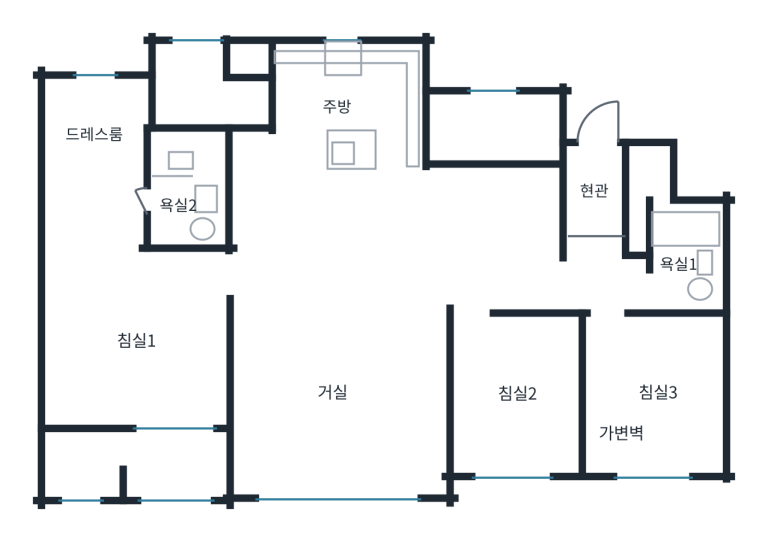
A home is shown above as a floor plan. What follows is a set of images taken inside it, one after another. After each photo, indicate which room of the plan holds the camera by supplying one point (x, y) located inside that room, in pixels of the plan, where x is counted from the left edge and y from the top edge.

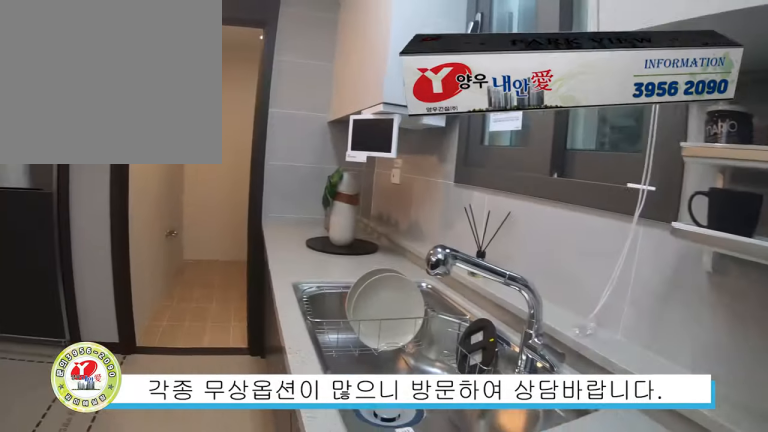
(352, 109)
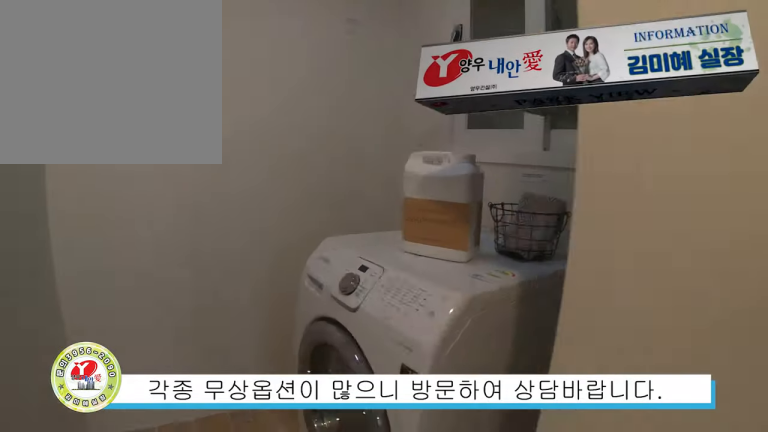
(227, 93)
